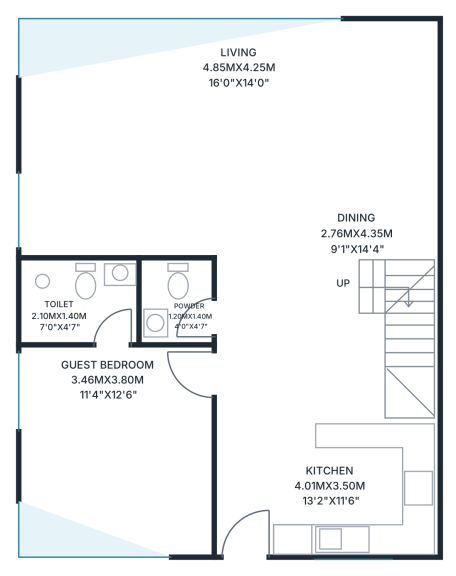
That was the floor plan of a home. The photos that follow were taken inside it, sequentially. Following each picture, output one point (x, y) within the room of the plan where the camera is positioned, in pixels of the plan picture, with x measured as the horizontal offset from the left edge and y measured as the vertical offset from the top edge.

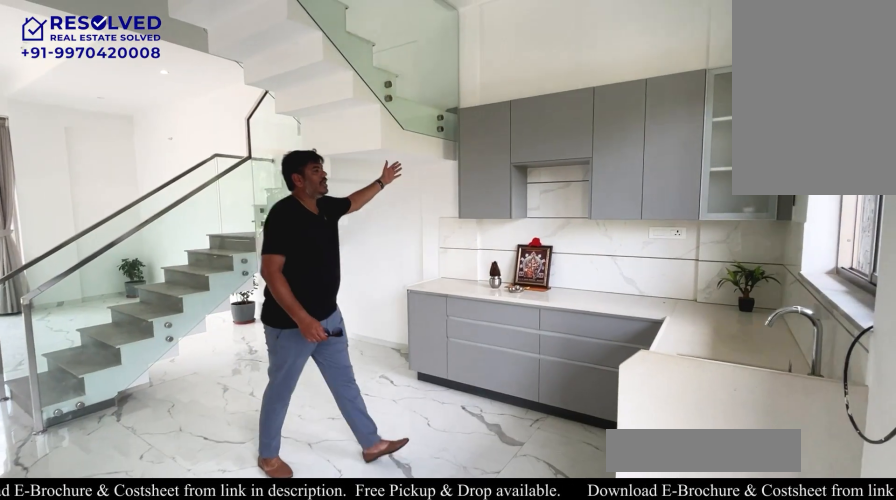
(326, 486)
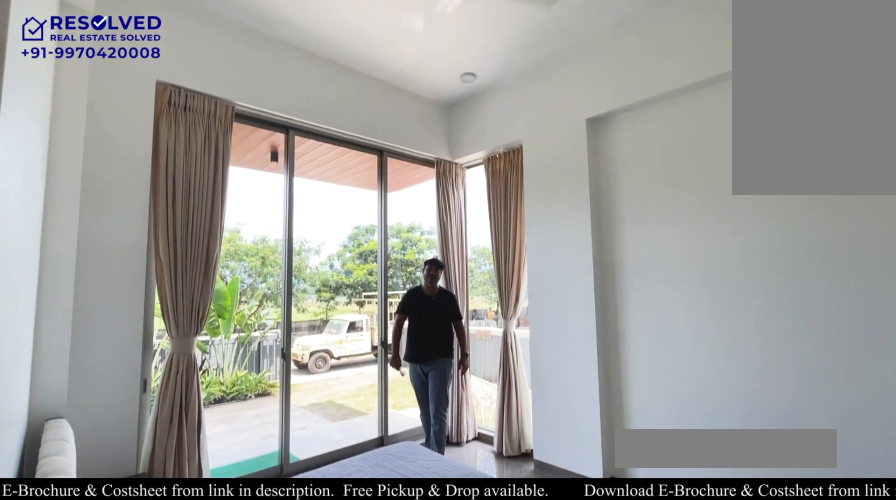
(119, 450)
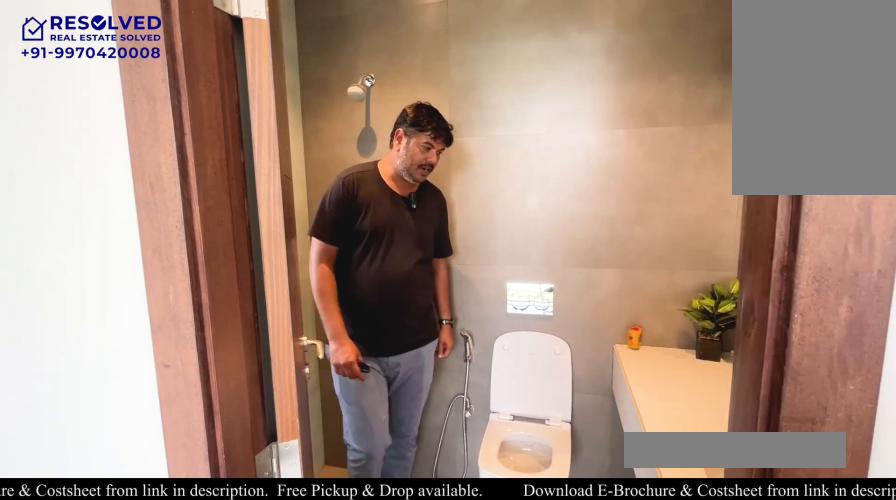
(78, 300)
